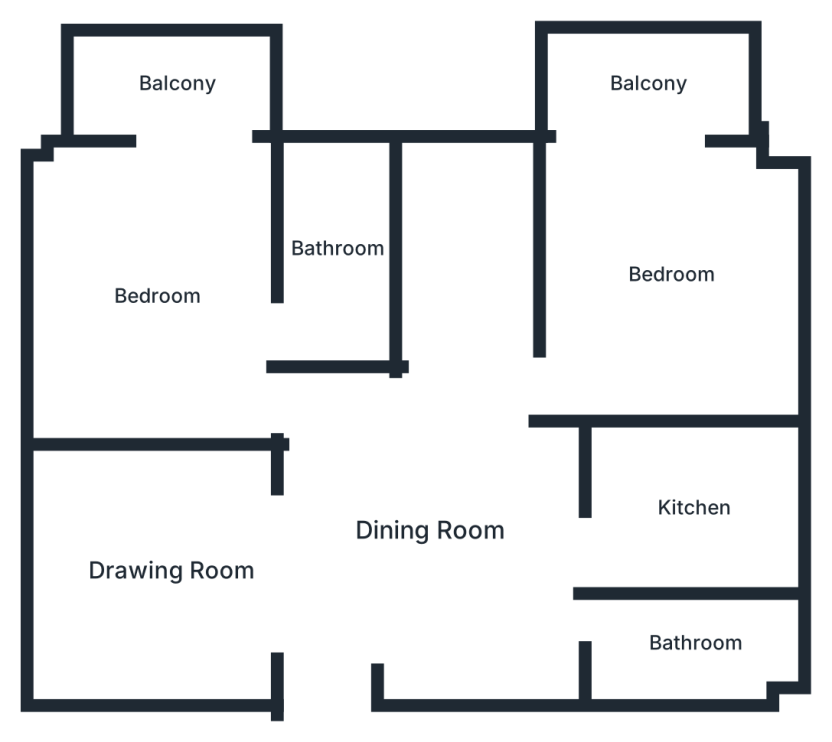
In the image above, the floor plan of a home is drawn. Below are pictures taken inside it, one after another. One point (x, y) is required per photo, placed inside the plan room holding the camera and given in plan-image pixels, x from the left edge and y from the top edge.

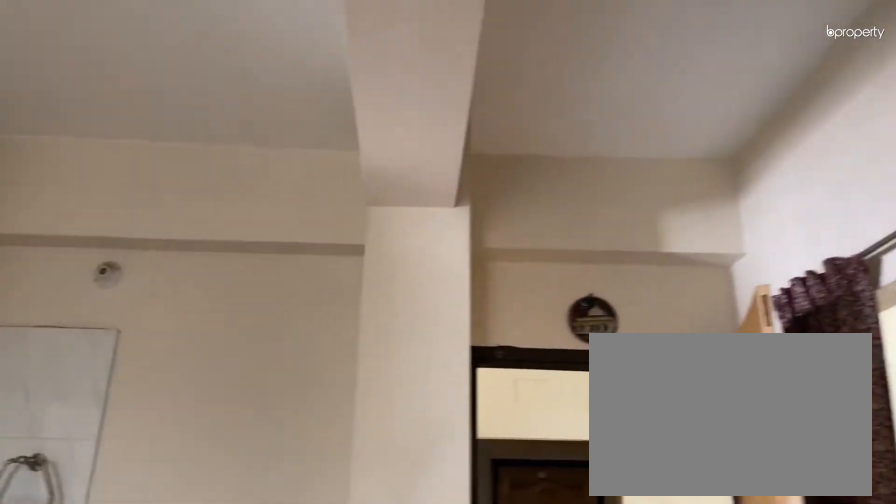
(427, 533)
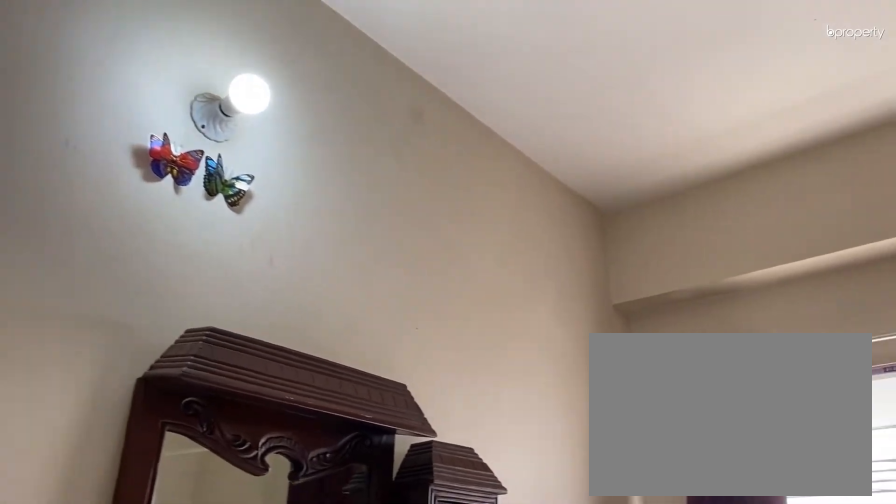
(669, 275)
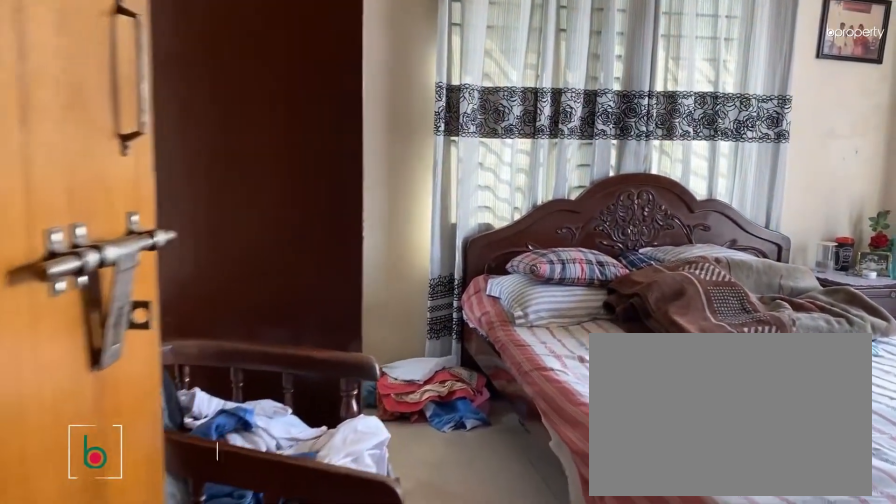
(157, 295)
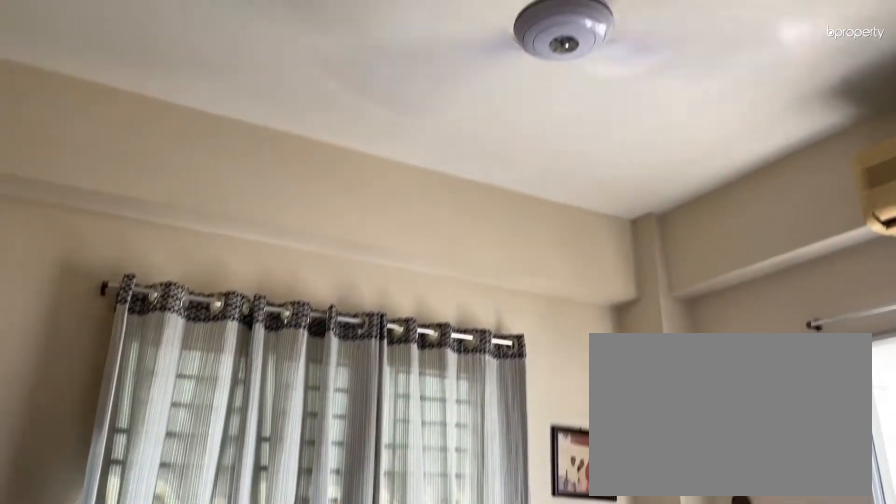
(157, 296)
